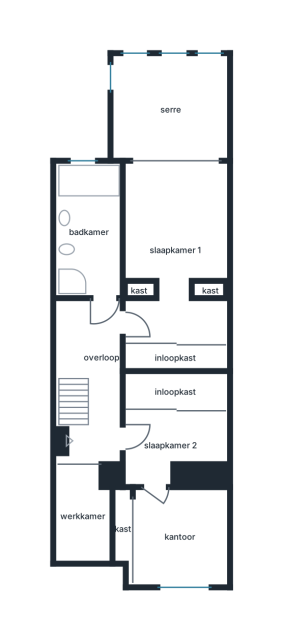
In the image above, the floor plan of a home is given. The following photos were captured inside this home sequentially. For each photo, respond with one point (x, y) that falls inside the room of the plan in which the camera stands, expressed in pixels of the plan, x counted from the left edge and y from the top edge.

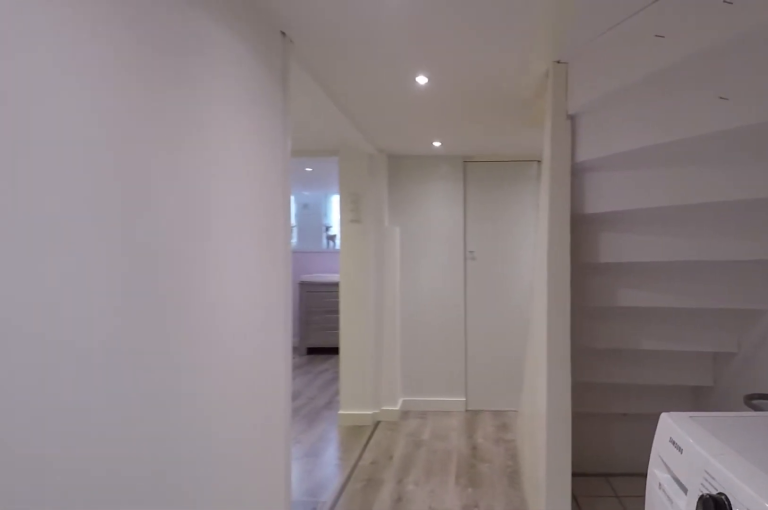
(95, 389)
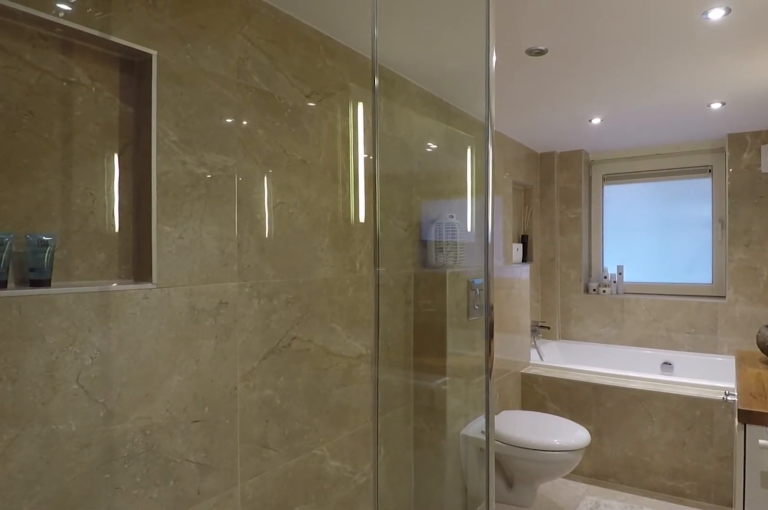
(89, 232)
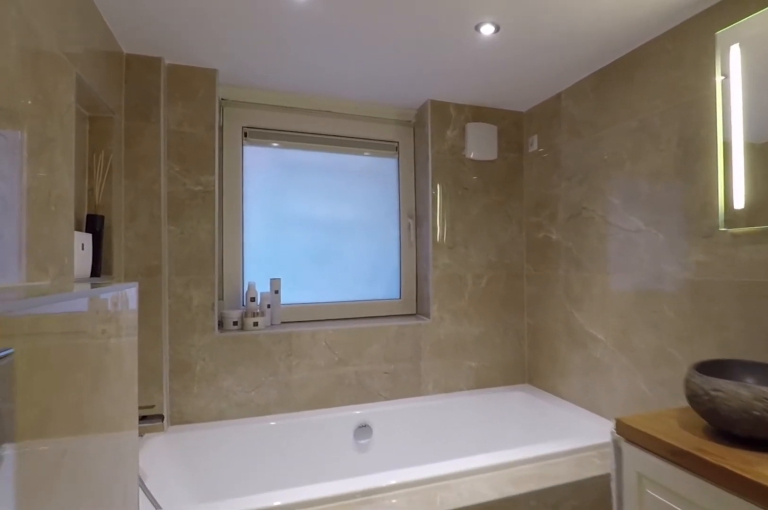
(89, 232)
